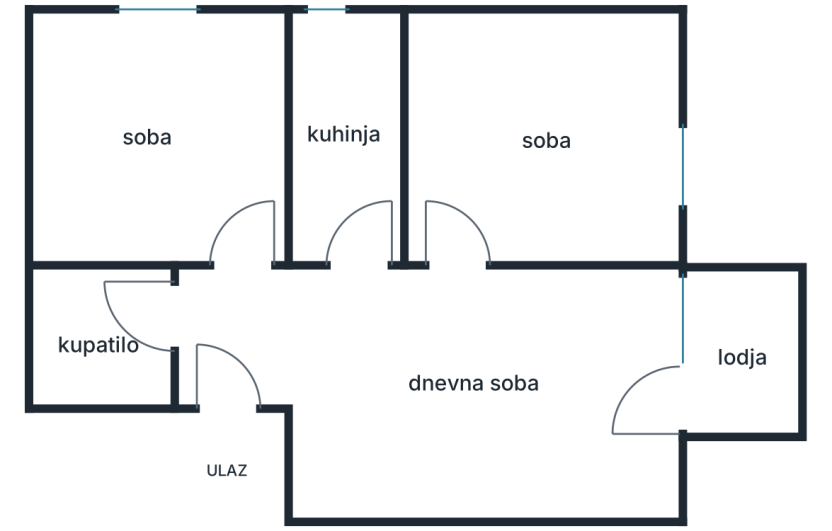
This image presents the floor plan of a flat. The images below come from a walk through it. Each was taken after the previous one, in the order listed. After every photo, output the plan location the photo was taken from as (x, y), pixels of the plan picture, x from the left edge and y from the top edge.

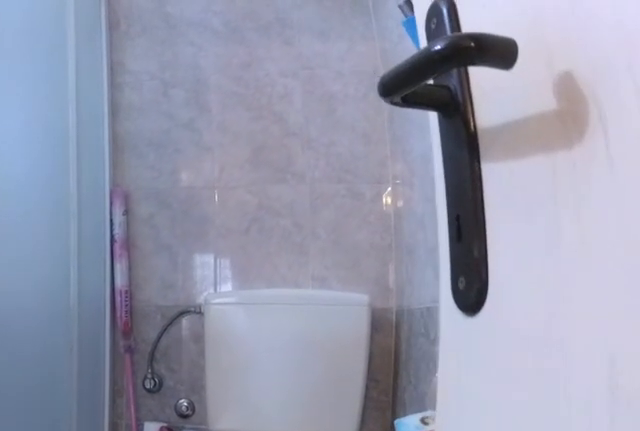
(163, 300)
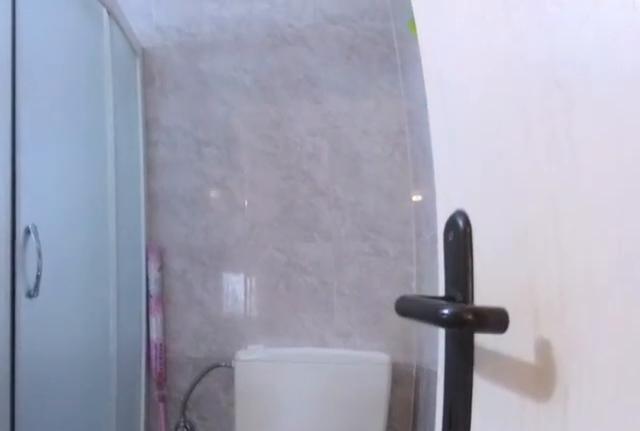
(190, 299)
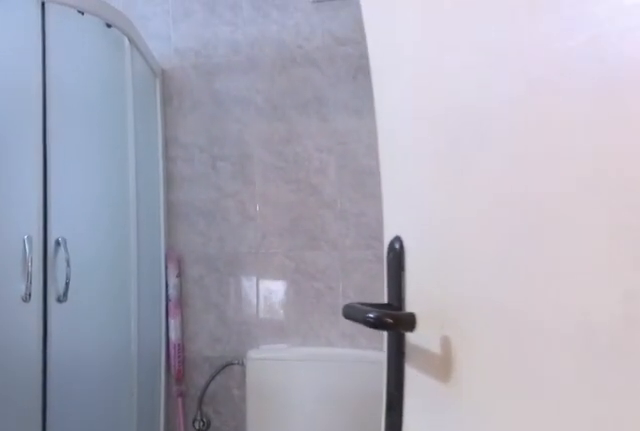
(202, 298)
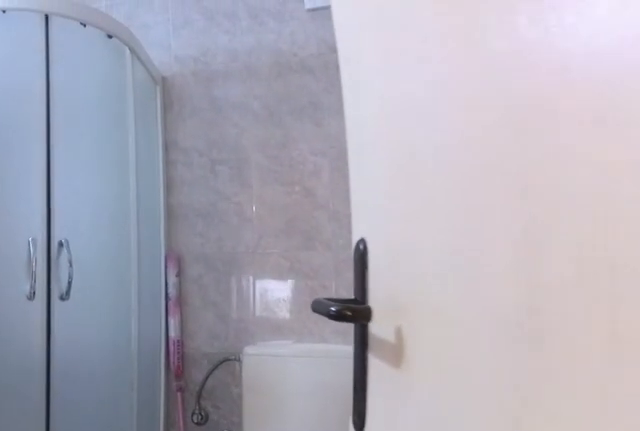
(209, 298)
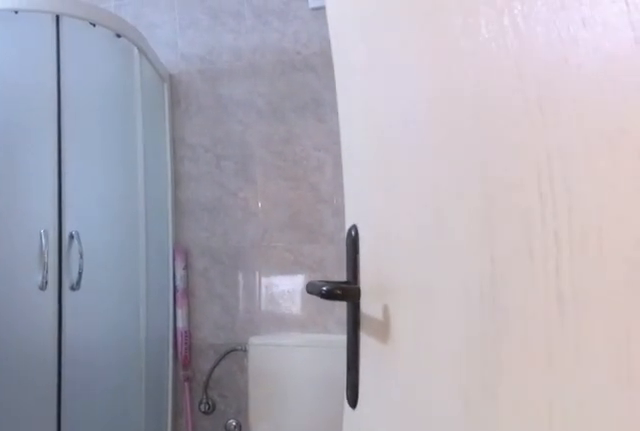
(216, 298)
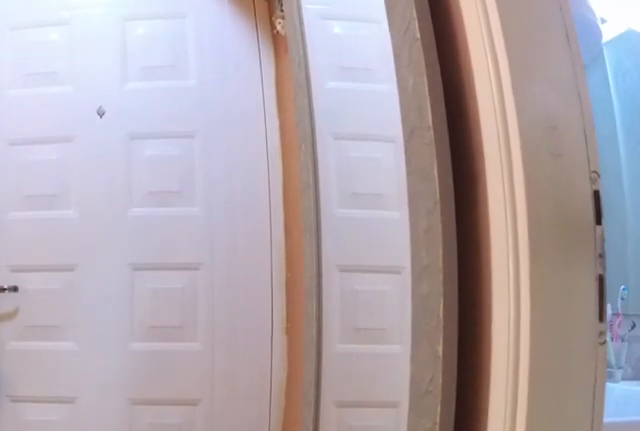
(207, 282)
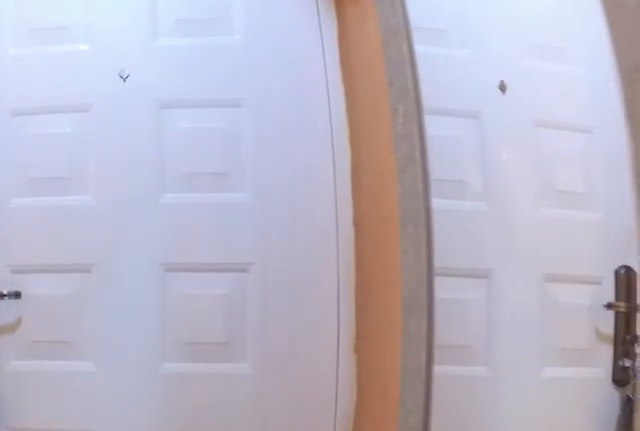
(208, 305)
